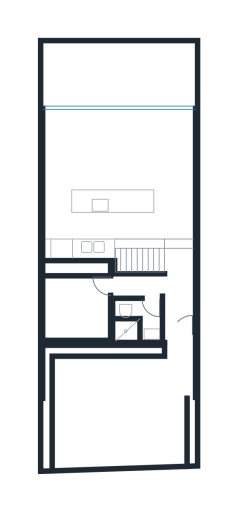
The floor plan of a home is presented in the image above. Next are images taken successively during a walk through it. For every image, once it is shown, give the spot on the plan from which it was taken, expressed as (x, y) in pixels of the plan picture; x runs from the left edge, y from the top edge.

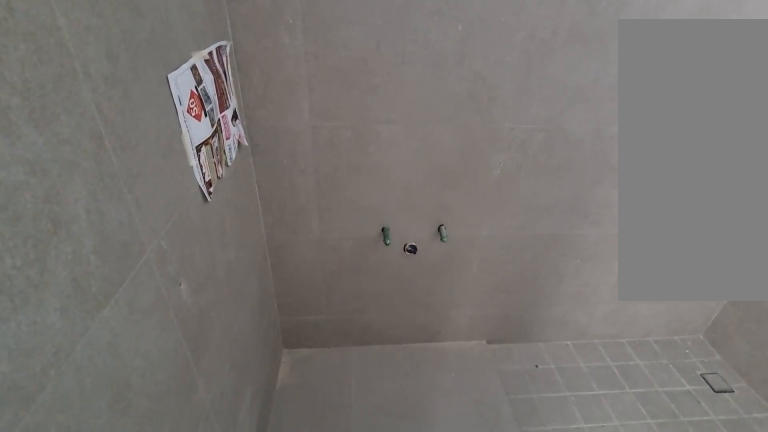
(152, 310)
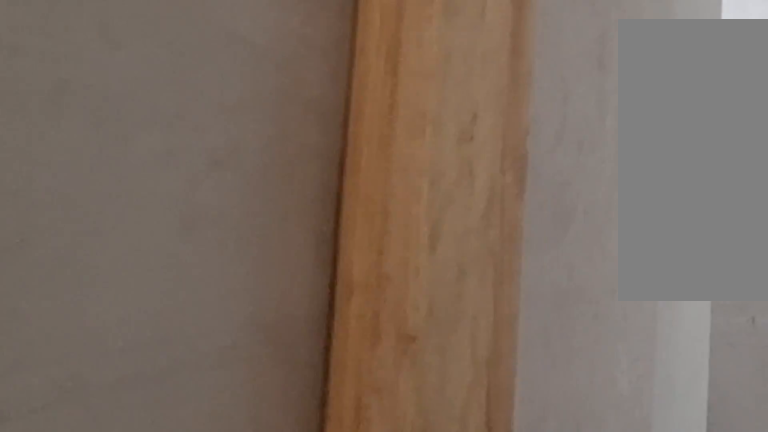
(119, 284)
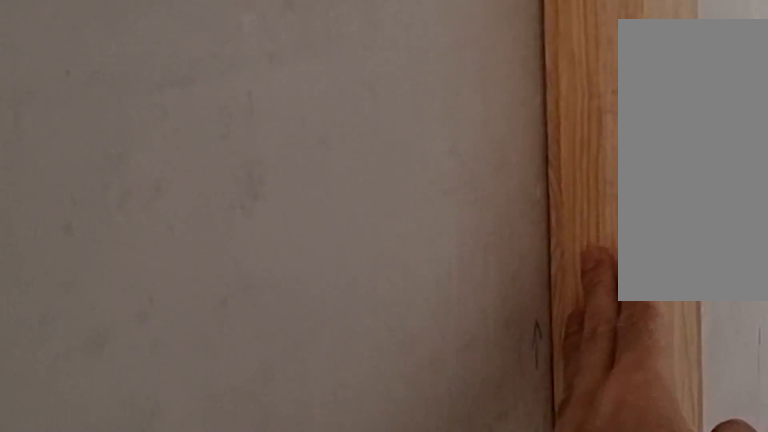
(118, 284)
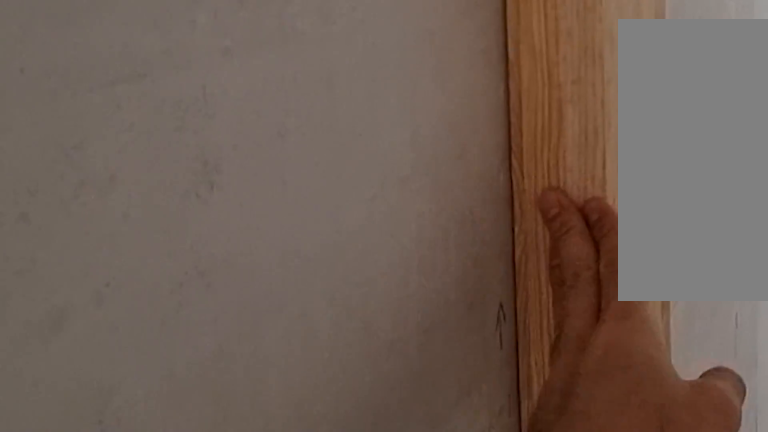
(119, 284)
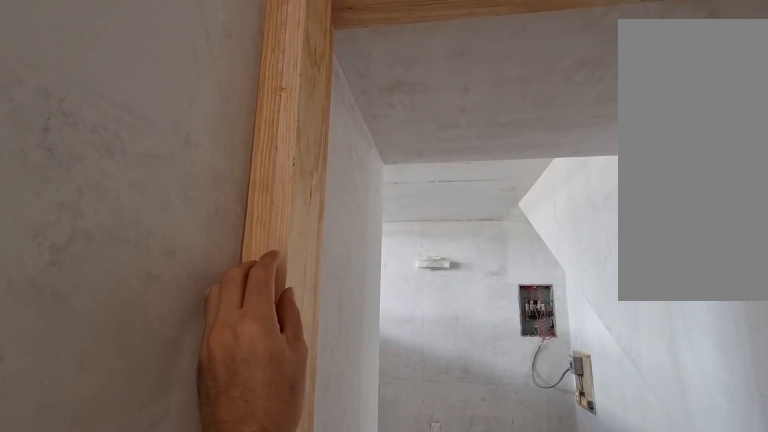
(118, 284)
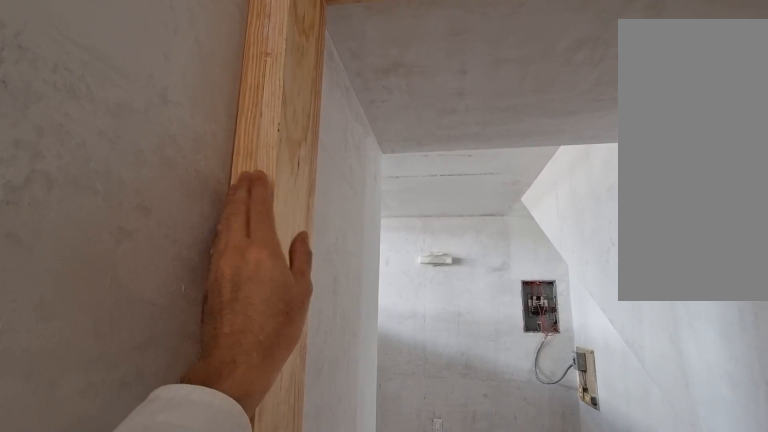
(119, 284)
